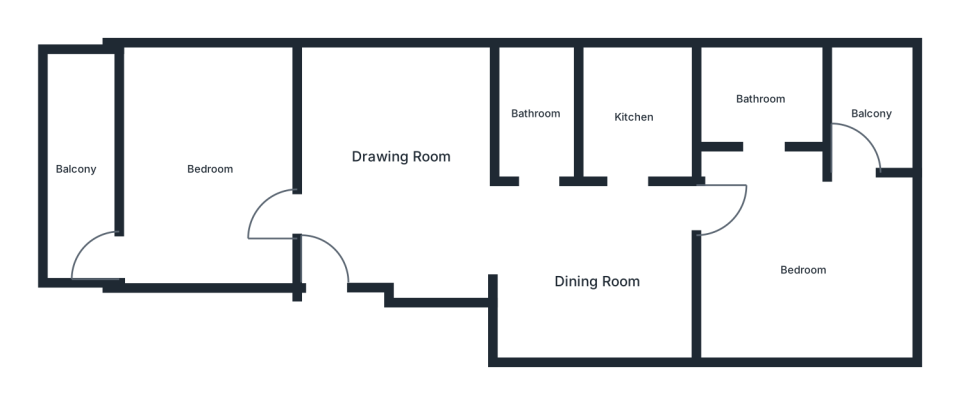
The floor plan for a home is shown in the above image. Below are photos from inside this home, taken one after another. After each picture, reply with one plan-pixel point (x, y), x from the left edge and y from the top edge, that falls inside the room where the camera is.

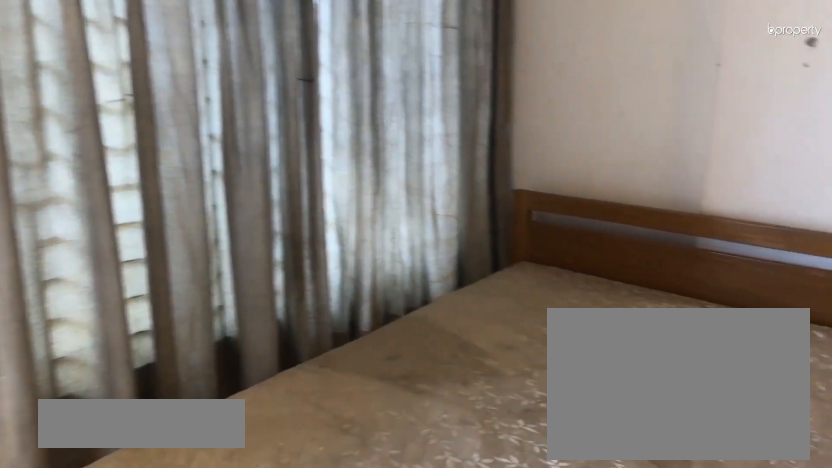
(802, 267)
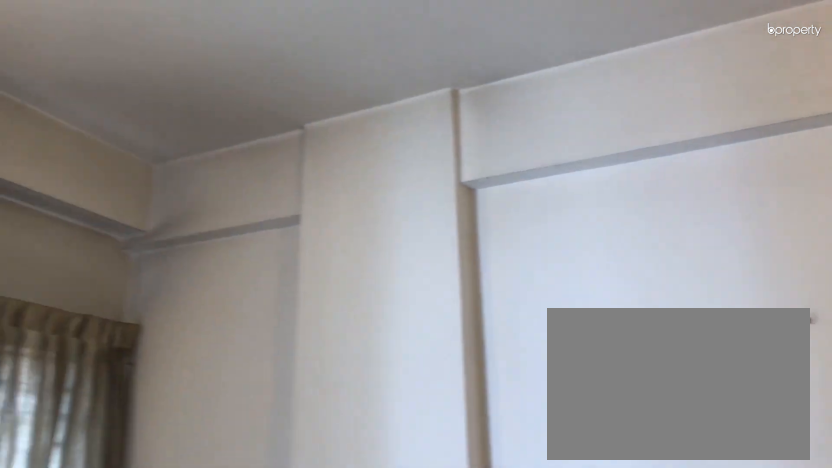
(804, 268)
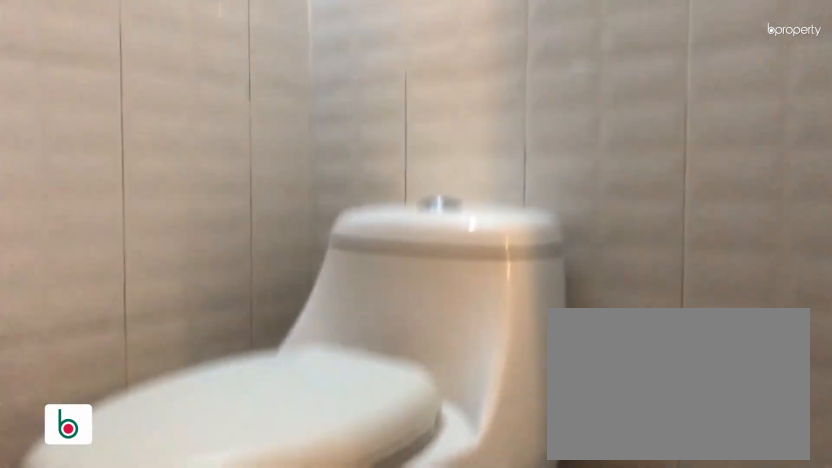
(759, 97)
